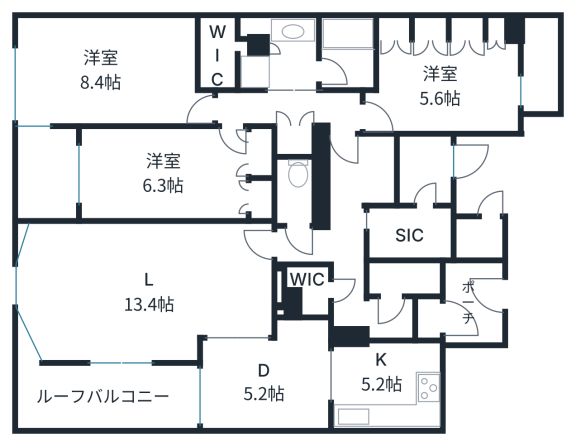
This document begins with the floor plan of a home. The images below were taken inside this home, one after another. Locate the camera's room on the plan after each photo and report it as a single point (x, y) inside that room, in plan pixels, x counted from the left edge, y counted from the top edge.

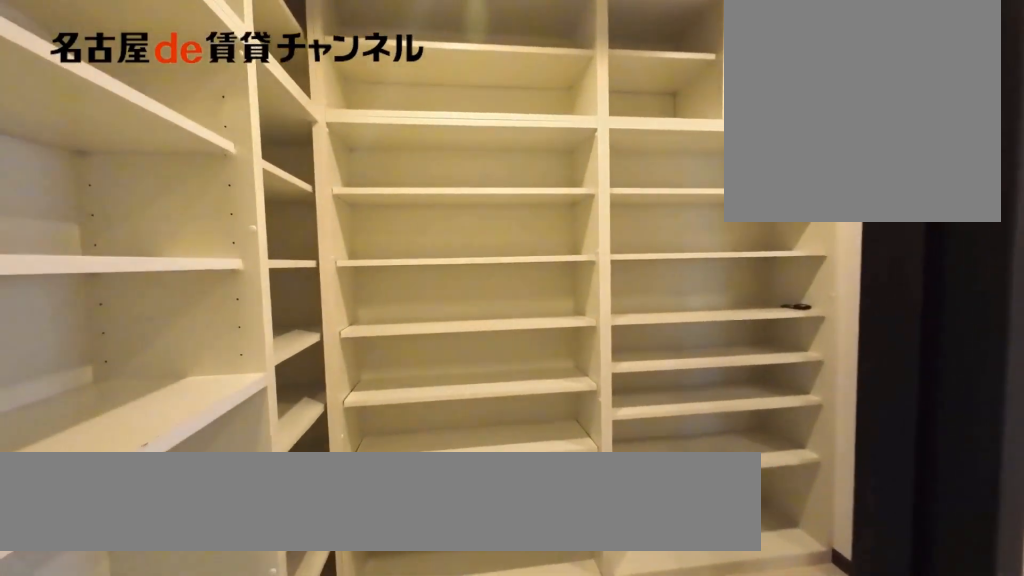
(410, 233)
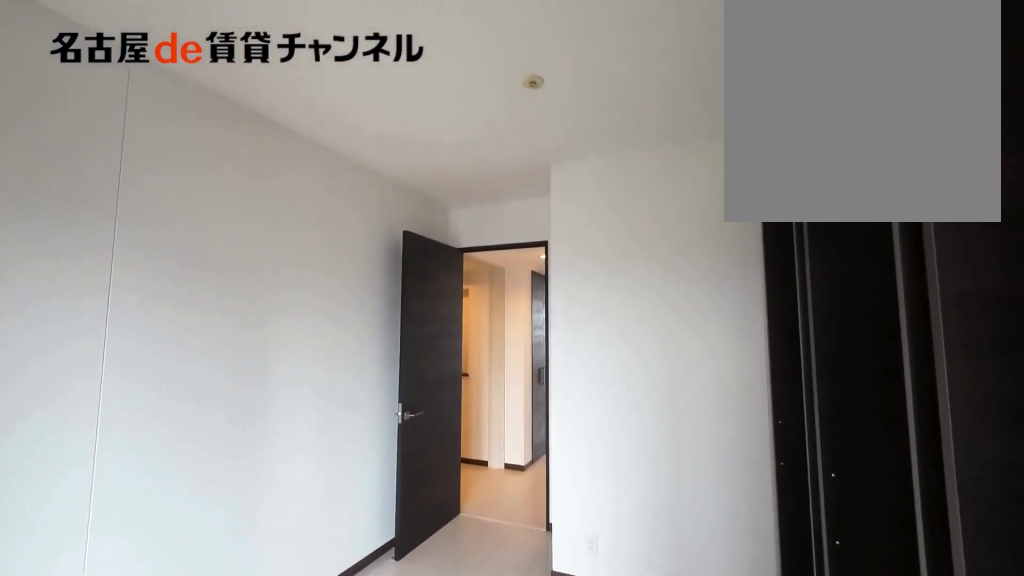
(444, 86)
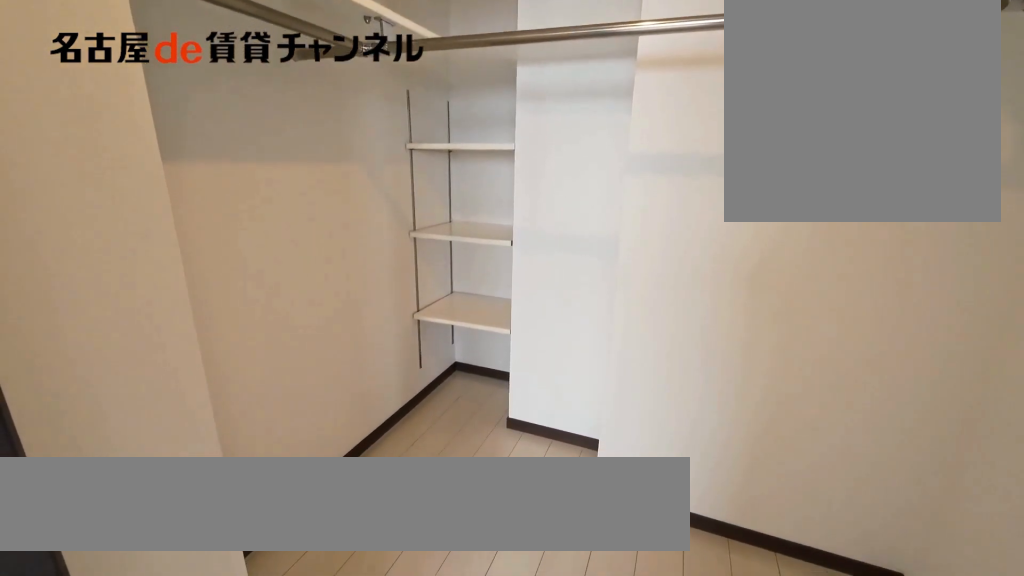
(225, 49)
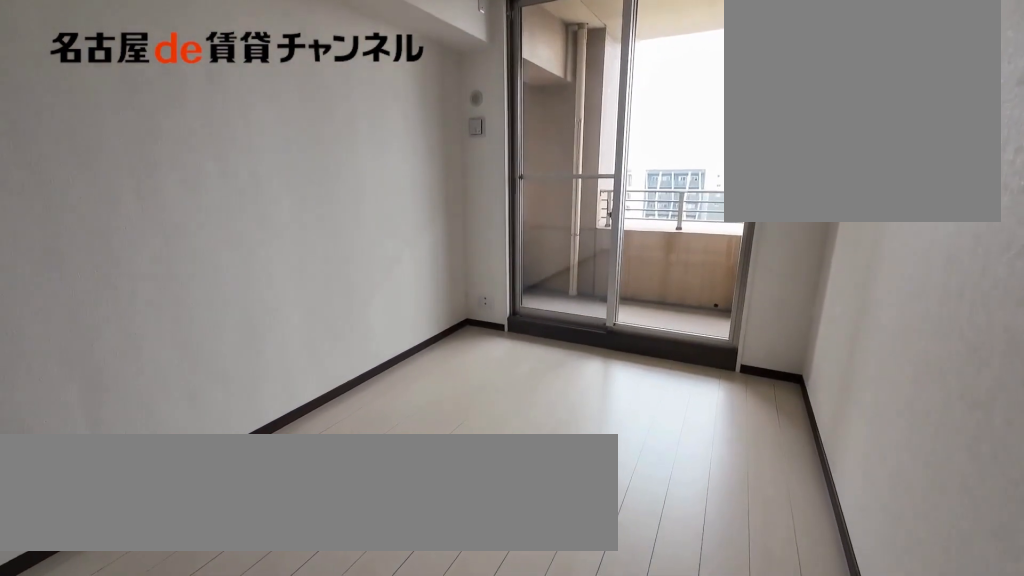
(175, 173)
